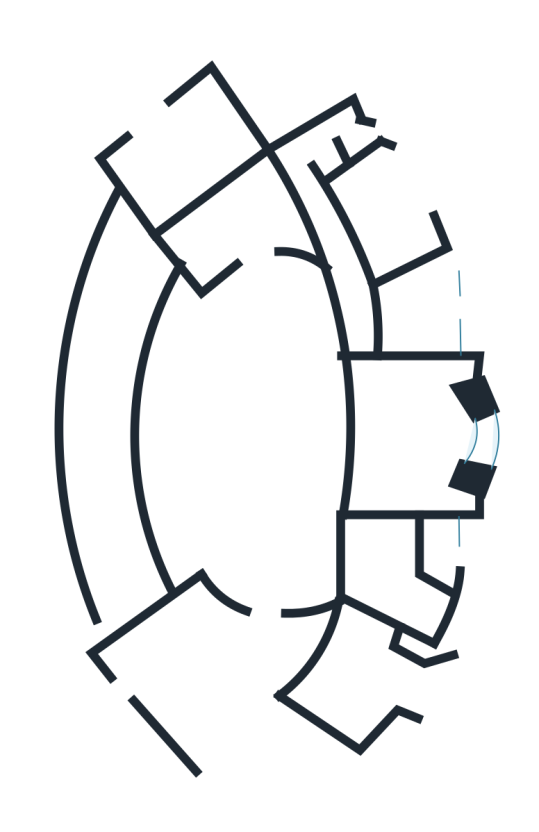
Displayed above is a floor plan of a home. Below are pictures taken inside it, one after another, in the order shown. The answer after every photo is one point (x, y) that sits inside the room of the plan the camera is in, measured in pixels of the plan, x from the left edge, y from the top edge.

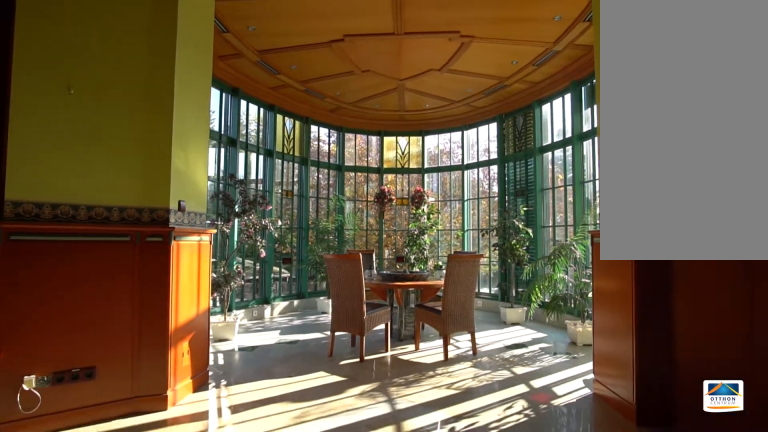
(241, 720)
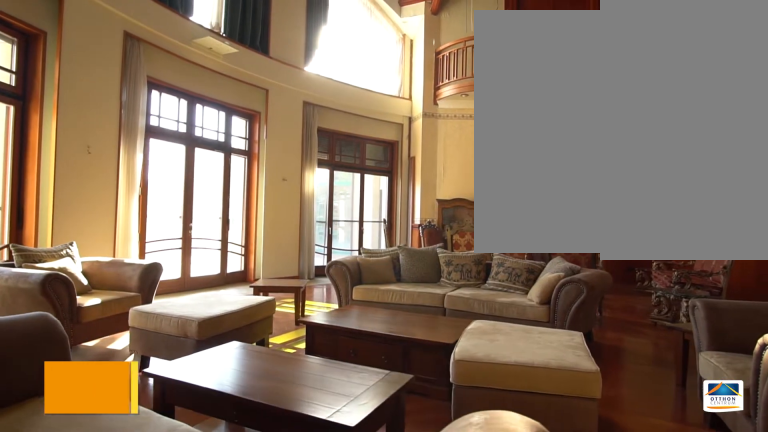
(271, 429)
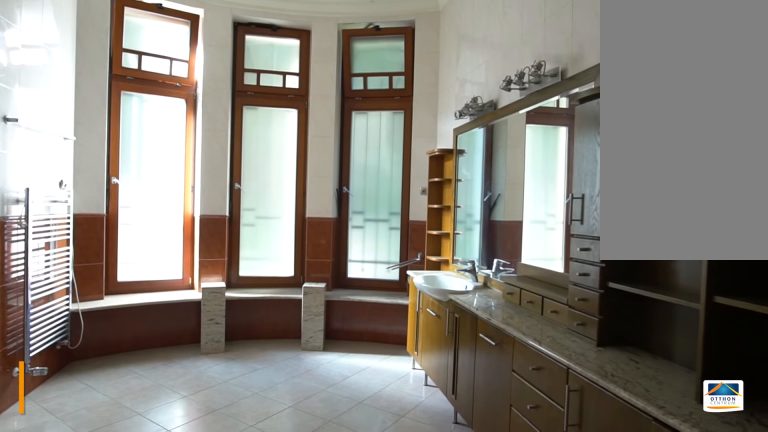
(387, 208)
